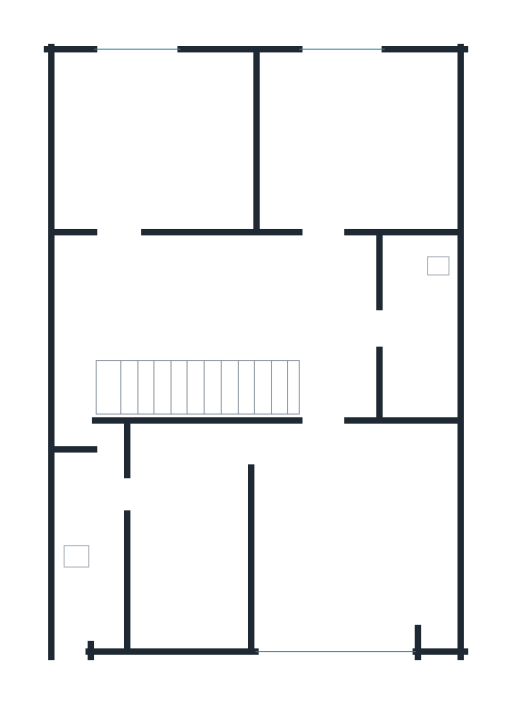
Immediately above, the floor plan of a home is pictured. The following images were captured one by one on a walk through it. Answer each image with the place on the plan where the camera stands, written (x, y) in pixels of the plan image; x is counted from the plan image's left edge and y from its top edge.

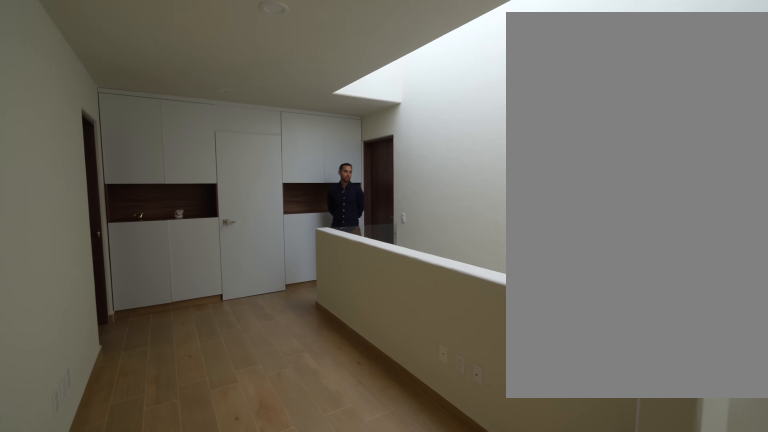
(67, 302)
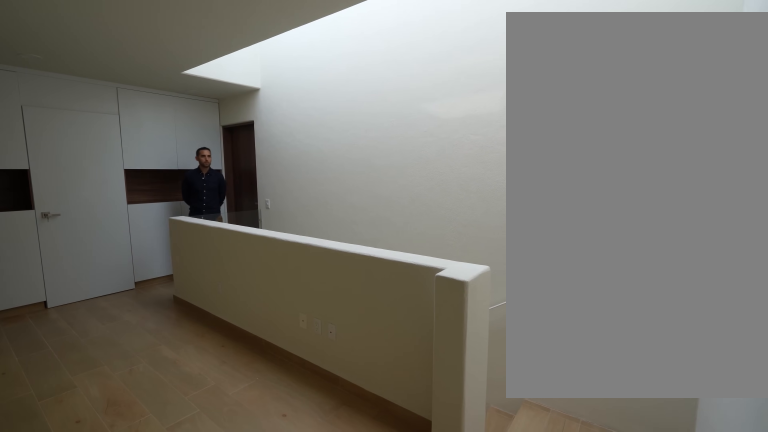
(68, 308)
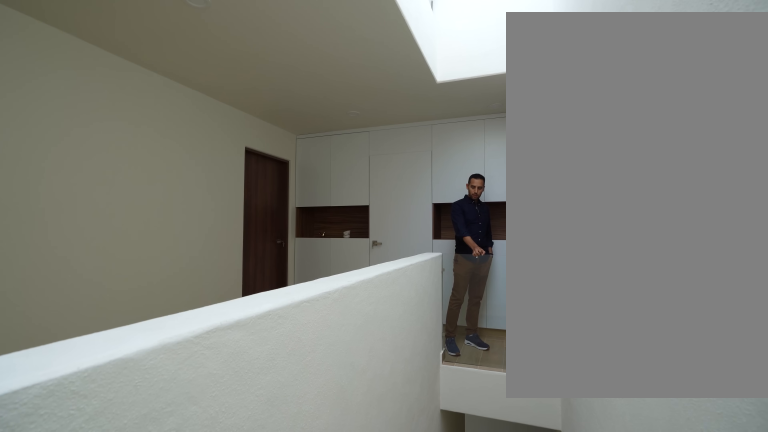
(94, 366)
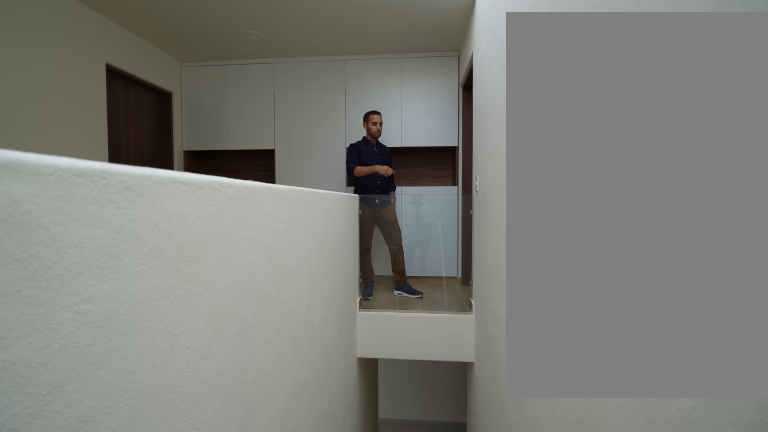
(98, 366)
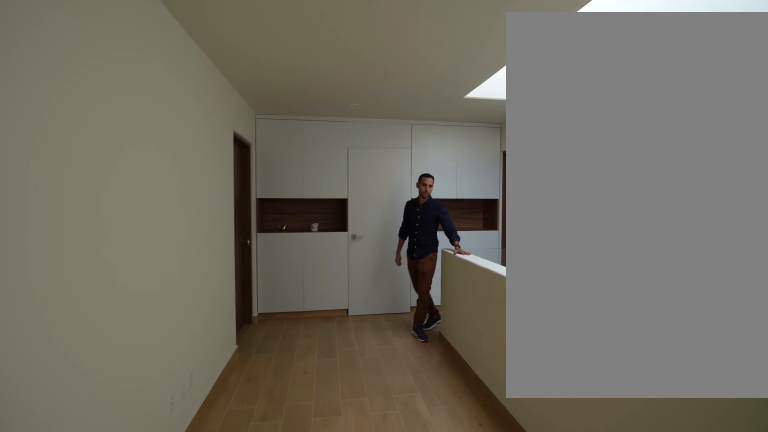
(79, 331)
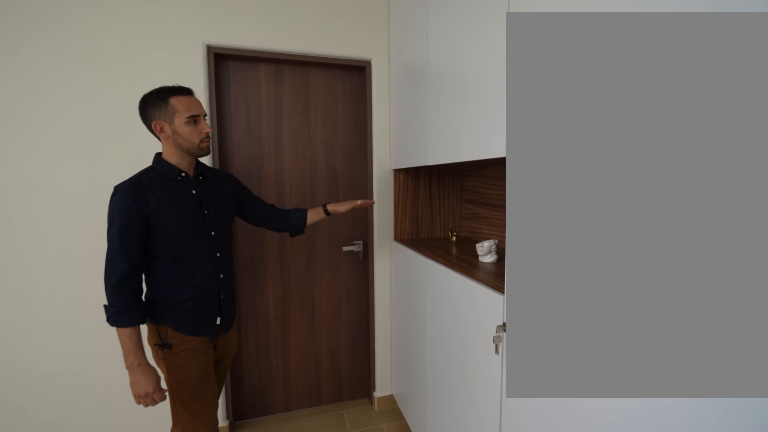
(318, 364)
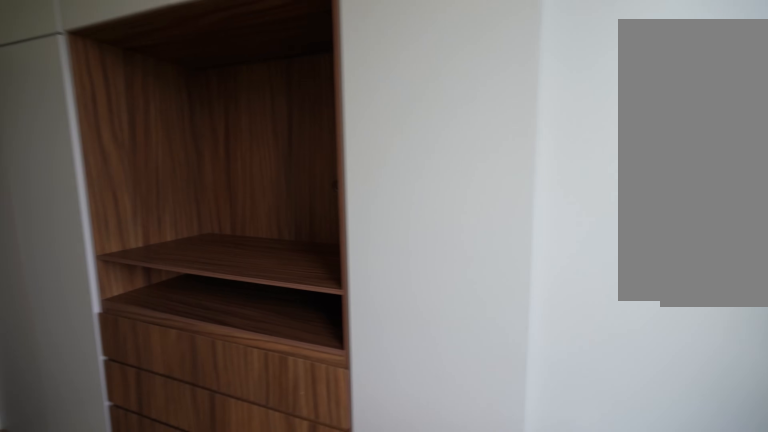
(403, 93)
